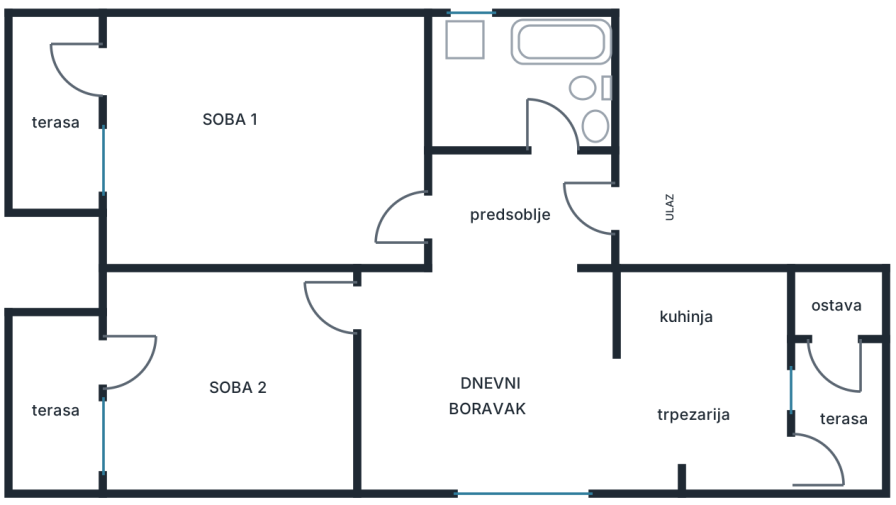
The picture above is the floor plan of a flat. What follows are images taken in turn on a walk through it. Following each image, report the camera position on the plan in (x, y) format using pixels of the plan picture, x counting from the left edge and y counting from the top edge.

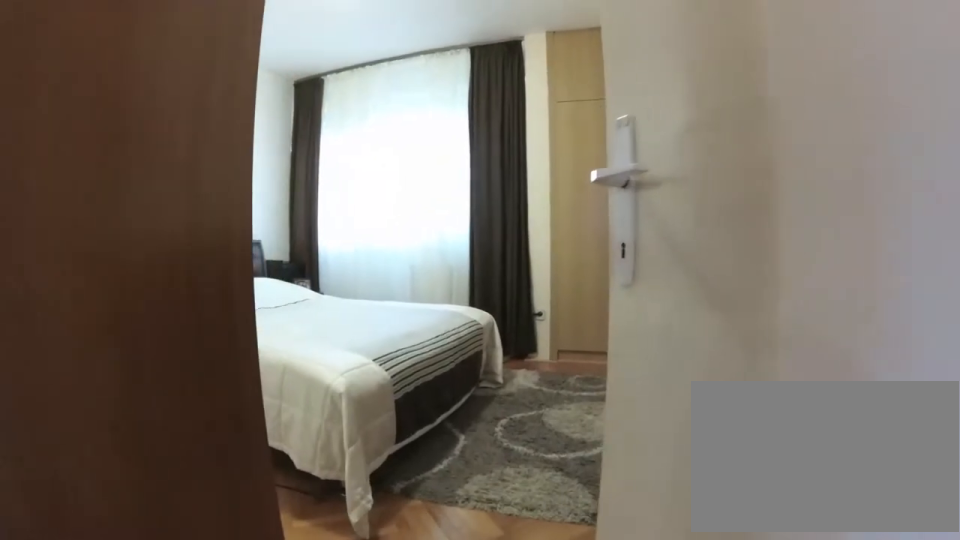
(374, 312)
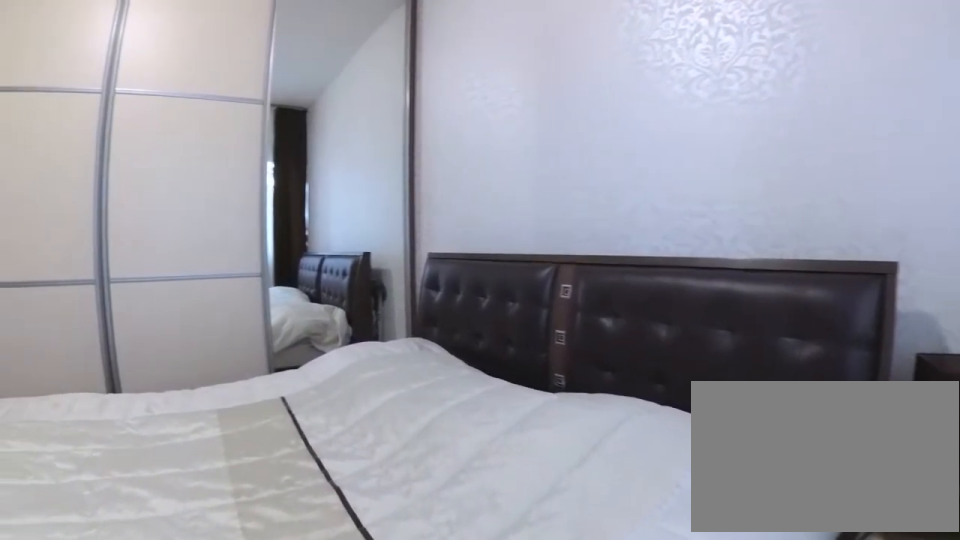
(131, 398)
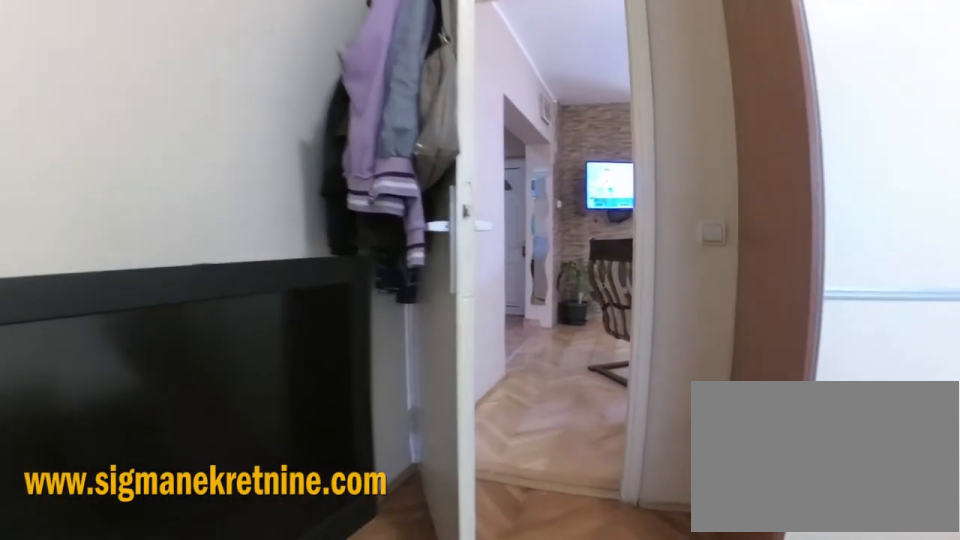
(233, 328)
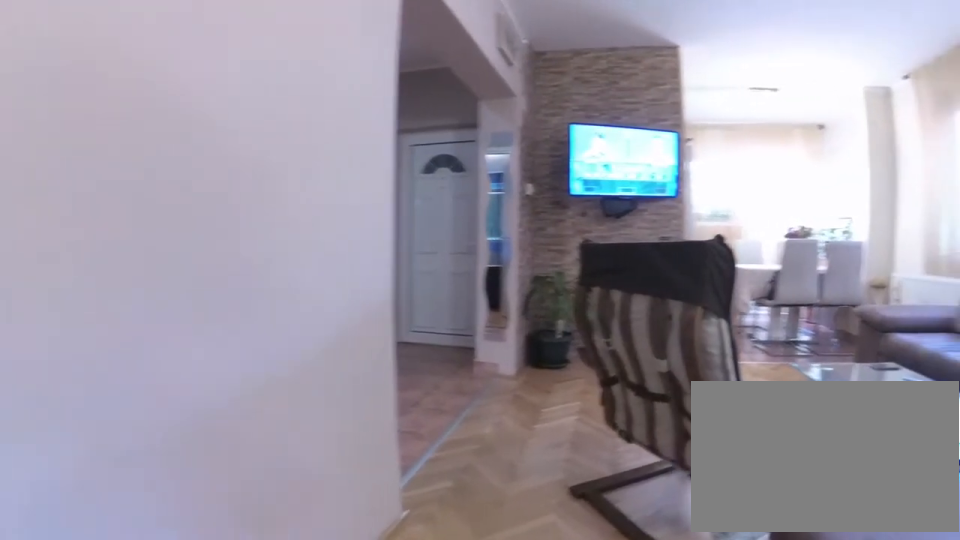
(322, 321)
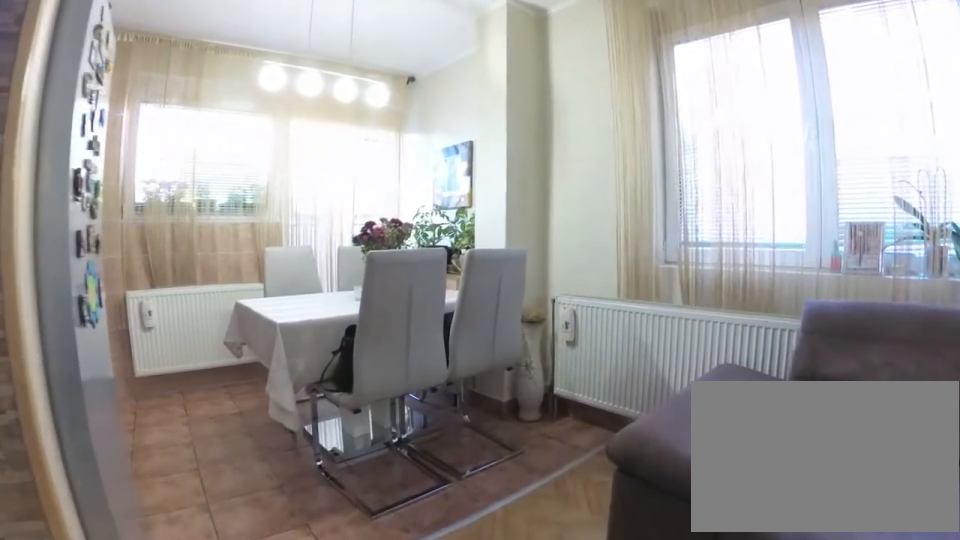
(492, 363)
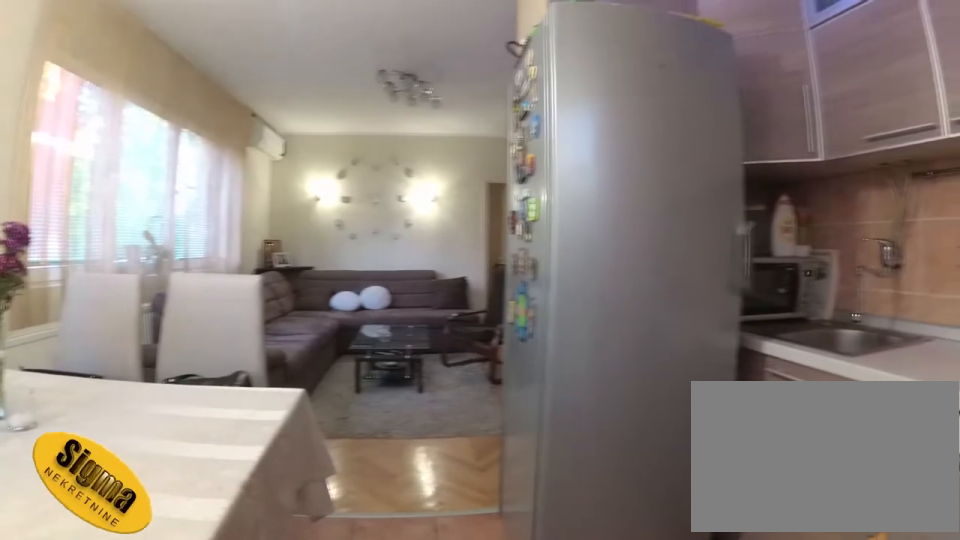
(763, 397)
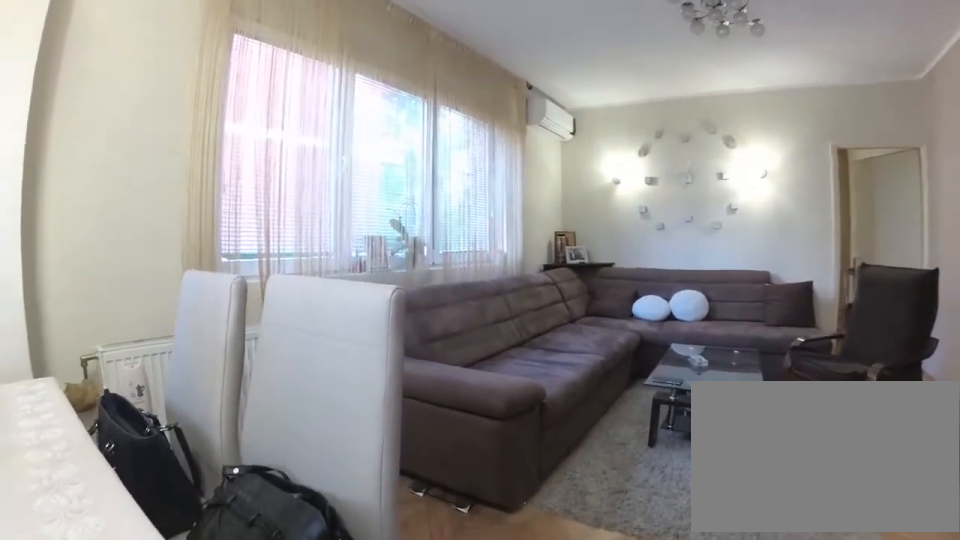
(689, 392)
